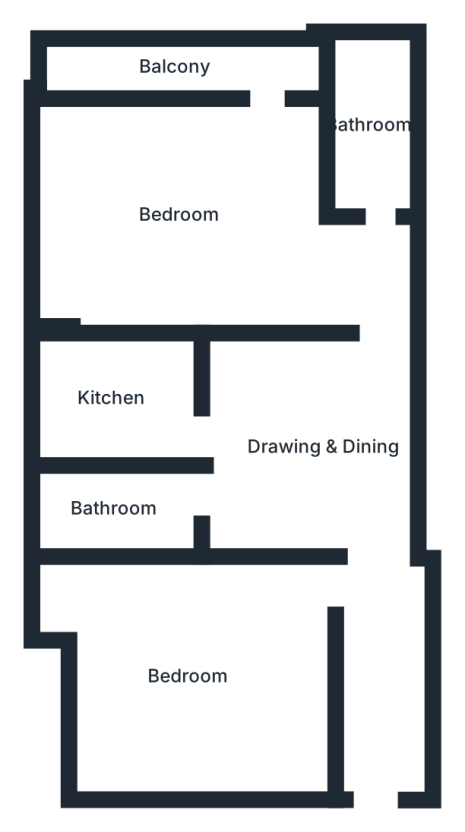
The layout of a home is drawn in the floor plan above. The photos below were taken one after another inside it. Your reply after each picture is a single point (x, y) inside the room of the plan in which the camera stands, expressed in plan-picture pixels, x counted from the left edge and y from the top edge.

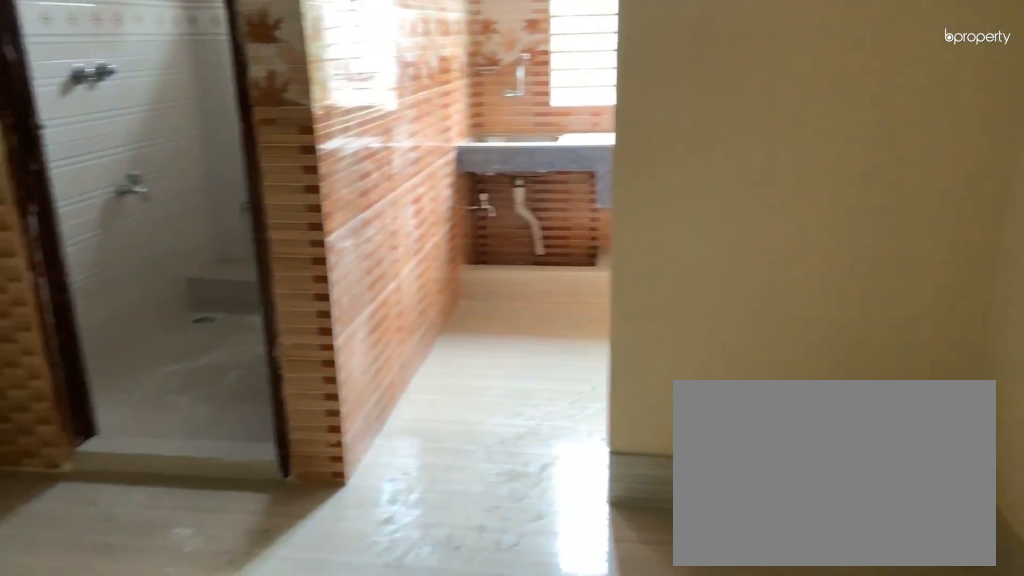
(275, 416)
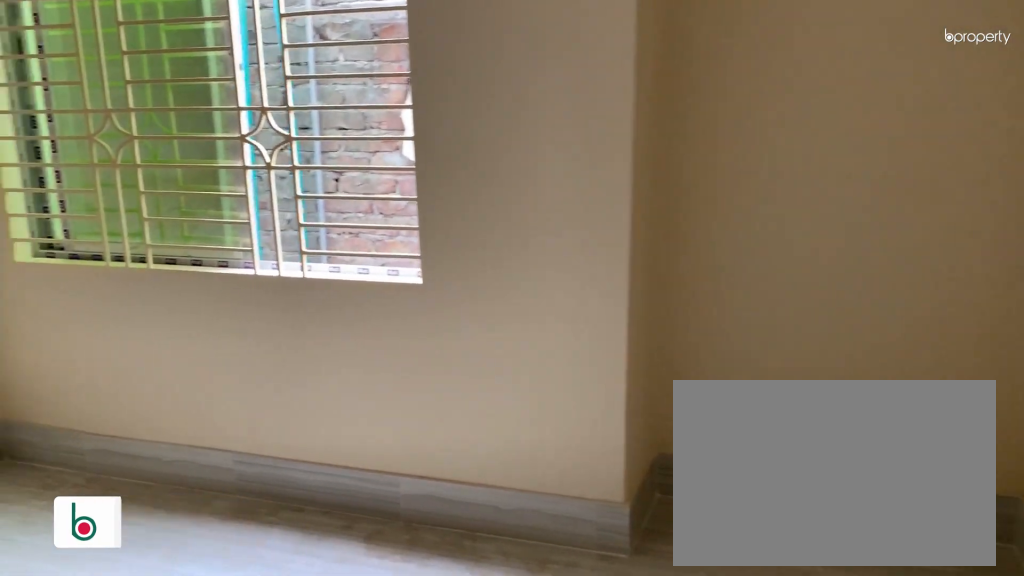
(206, 684)
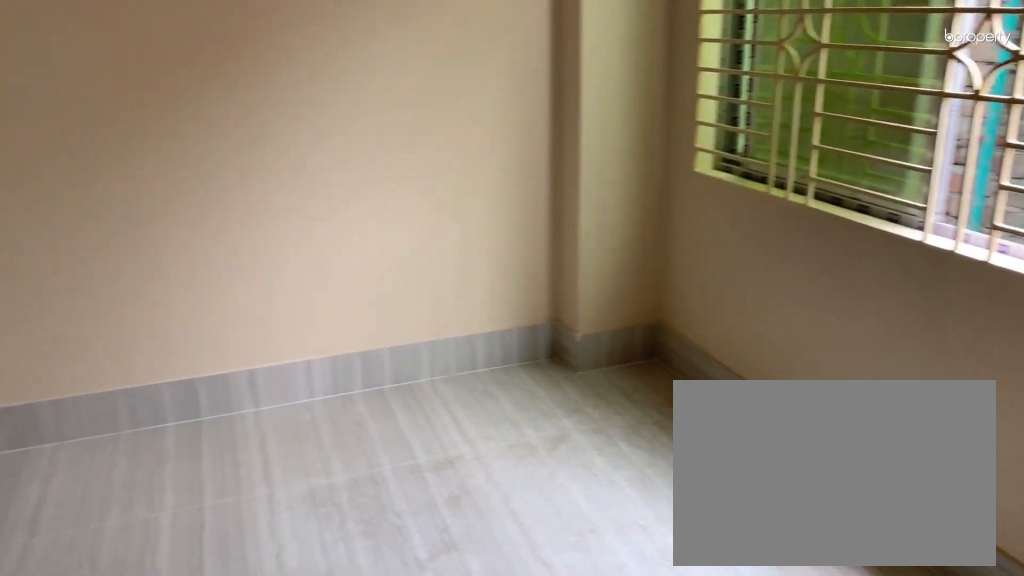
(206, 684)
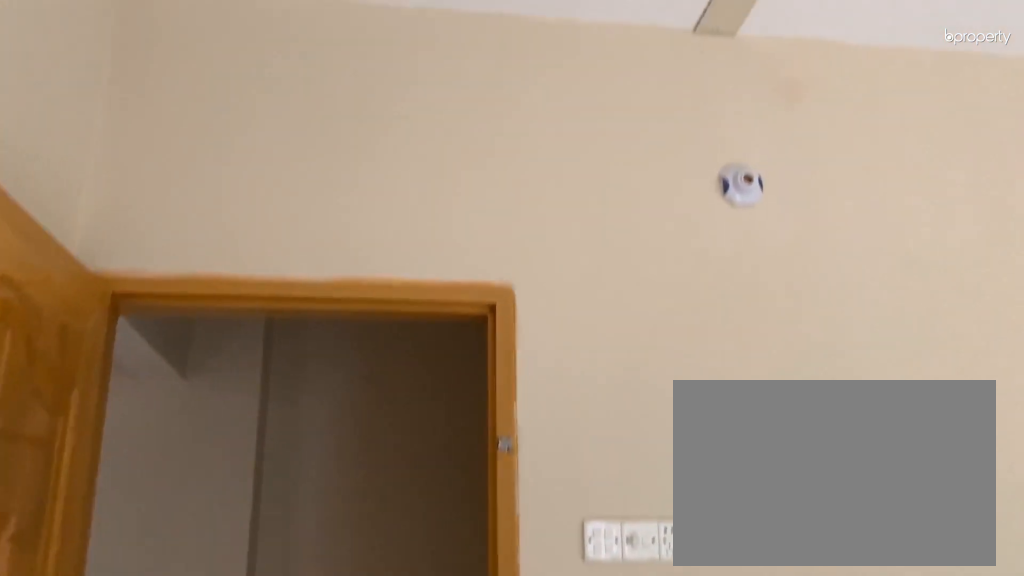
(206, 684)
